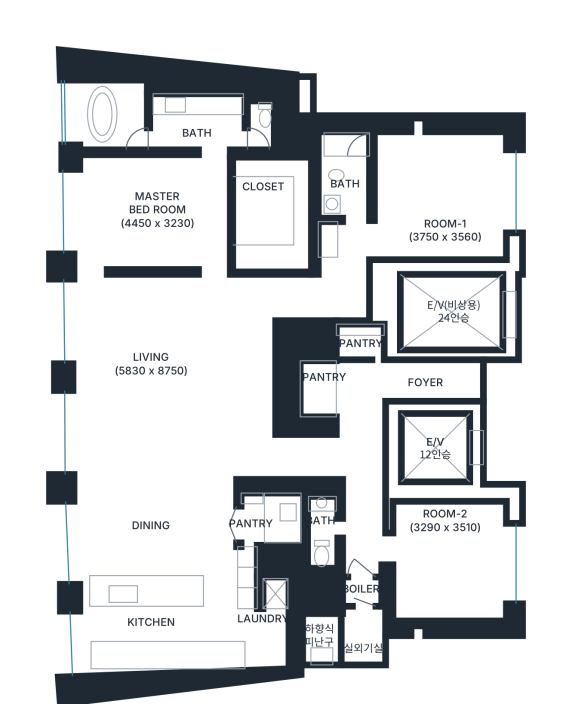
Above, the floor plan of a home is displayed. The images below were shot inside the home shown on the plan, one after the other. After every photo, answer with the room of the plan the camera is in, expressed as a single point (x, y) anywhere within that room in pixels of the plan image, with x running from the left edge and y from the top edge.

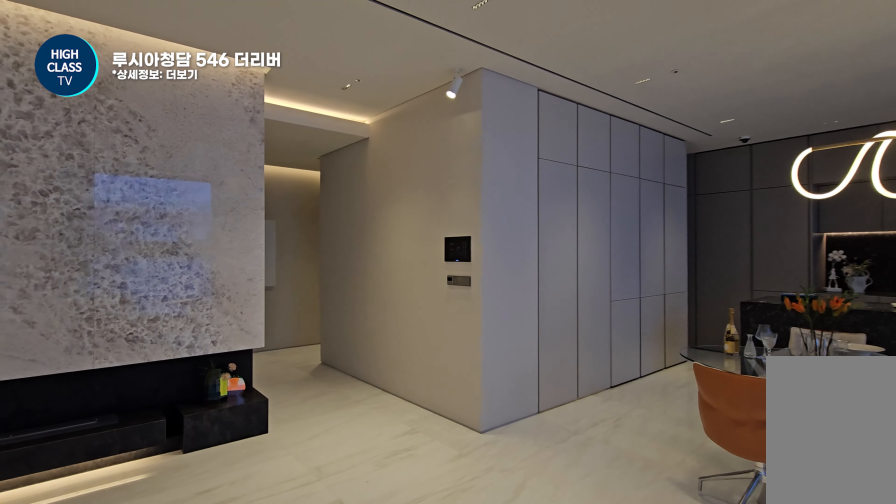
(171, 371)
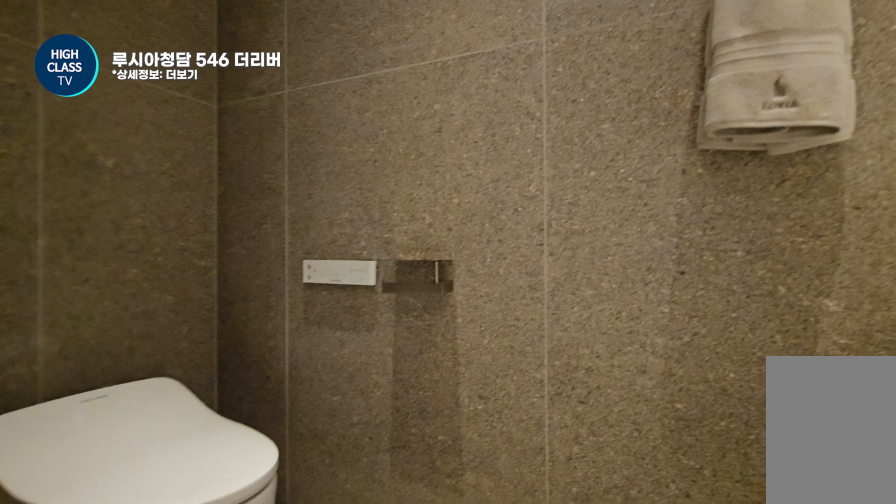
(323, 527)
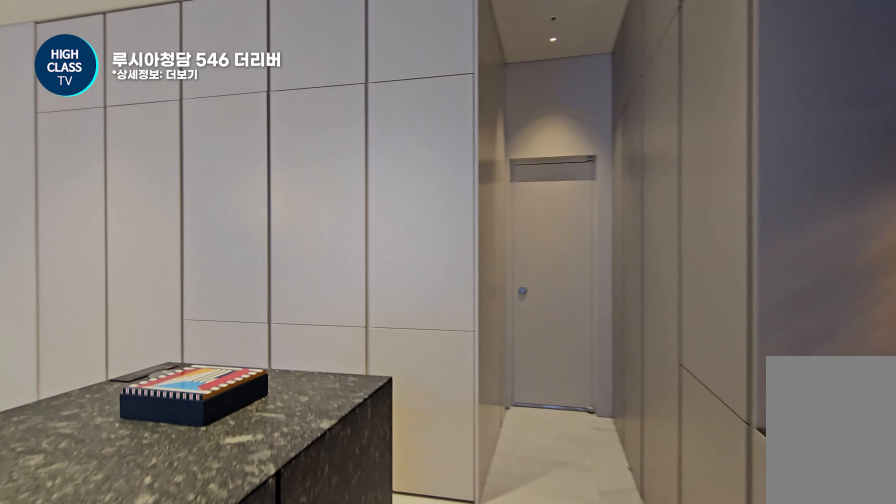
(178, 556)
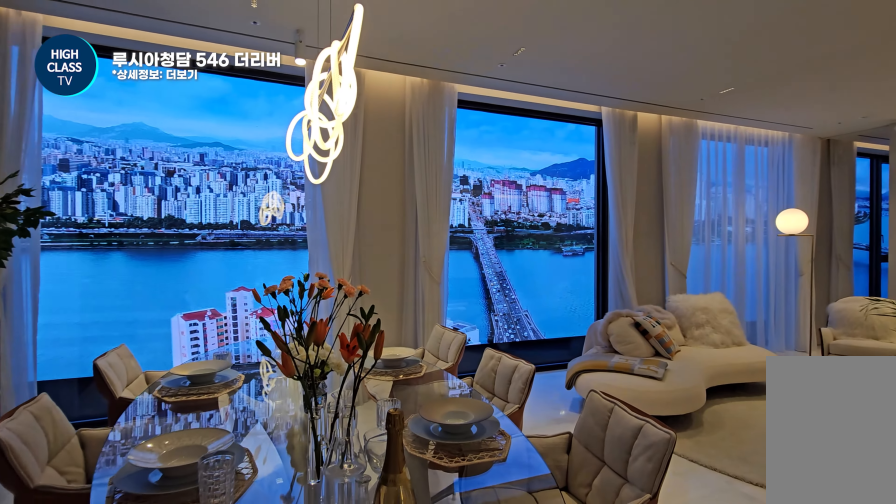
(178, 556)
